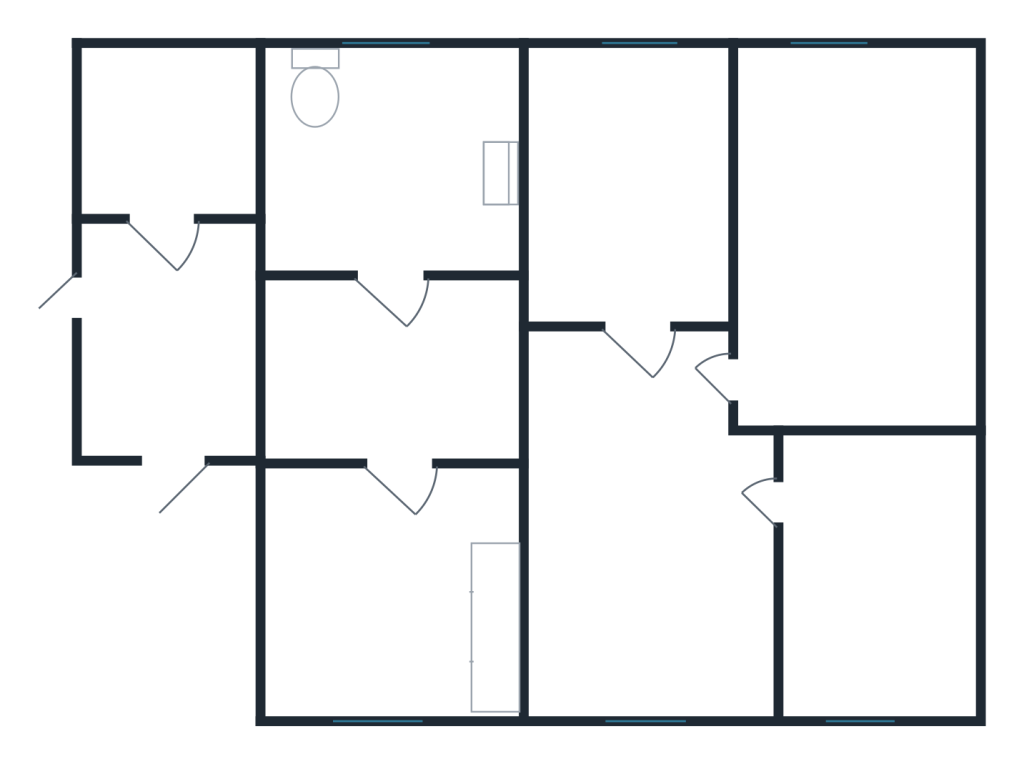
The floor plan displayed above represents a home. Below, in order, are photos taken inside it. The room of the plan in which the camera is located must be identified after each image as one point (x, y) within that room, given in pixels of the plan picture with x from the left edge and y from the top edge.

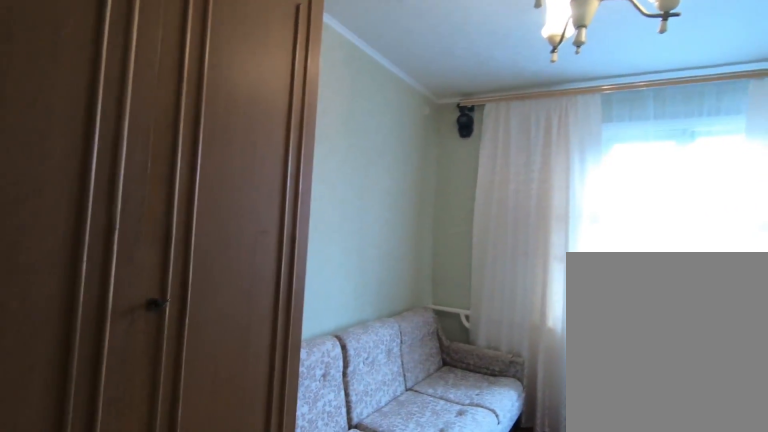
(639, 289)
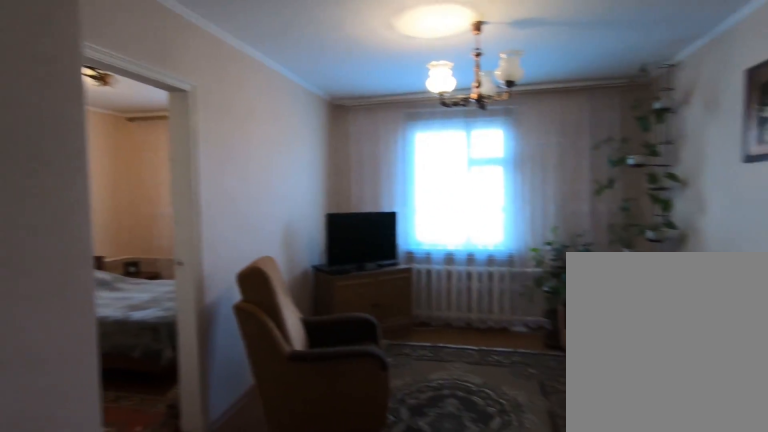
(639, 427)
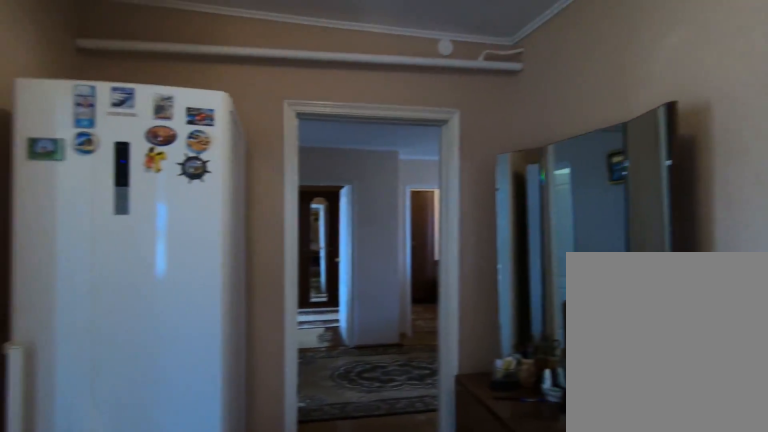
(416, 427)
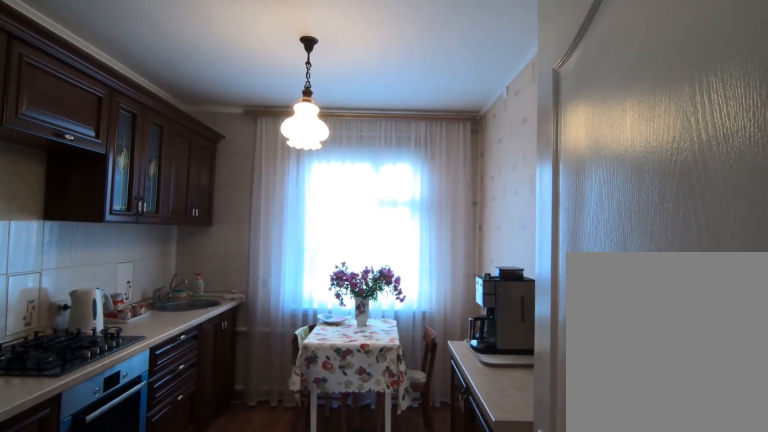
(416, 427)
